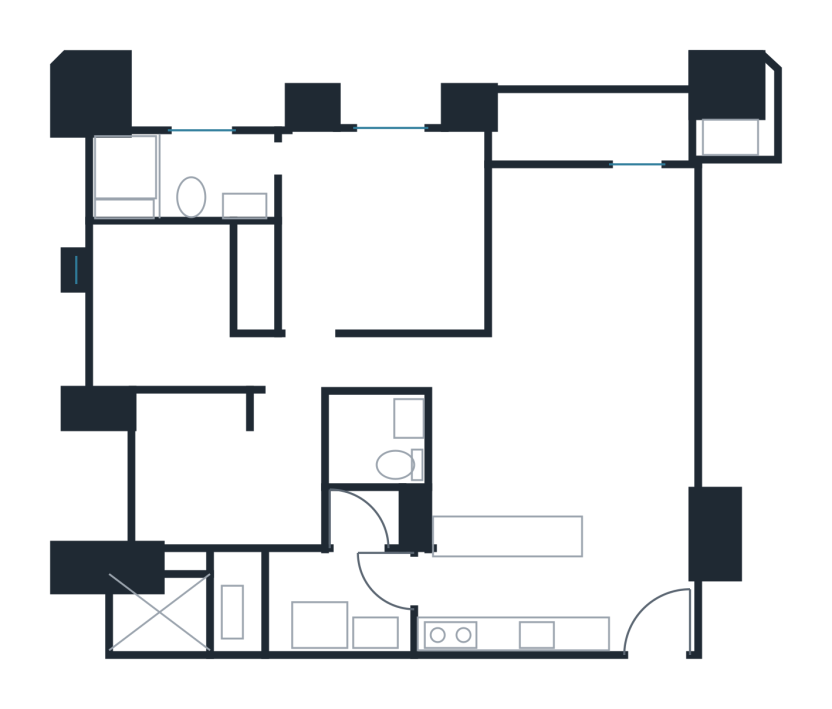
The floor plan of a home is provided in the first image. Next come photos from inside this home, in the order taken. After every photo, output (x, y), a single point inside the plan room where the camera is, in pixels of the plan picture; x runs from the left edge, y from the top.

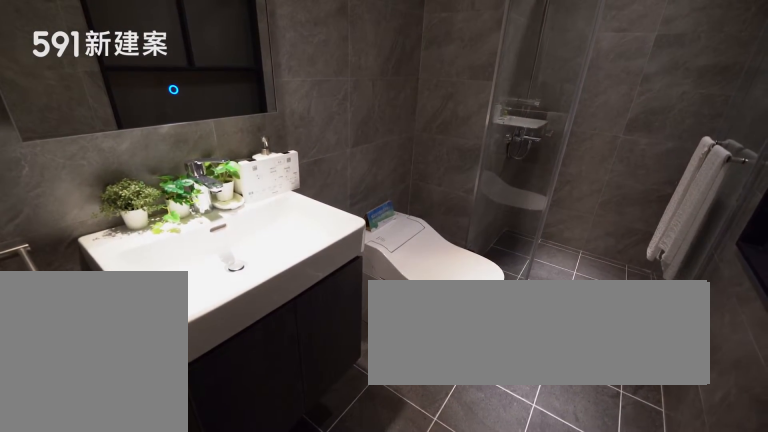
(183, 180)
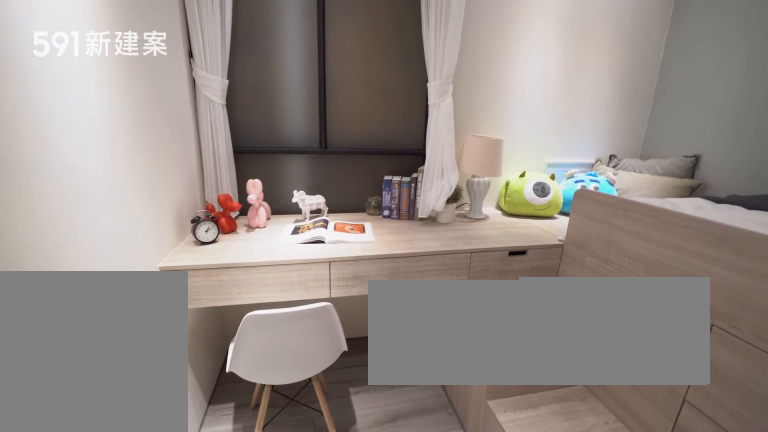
(183, 305)
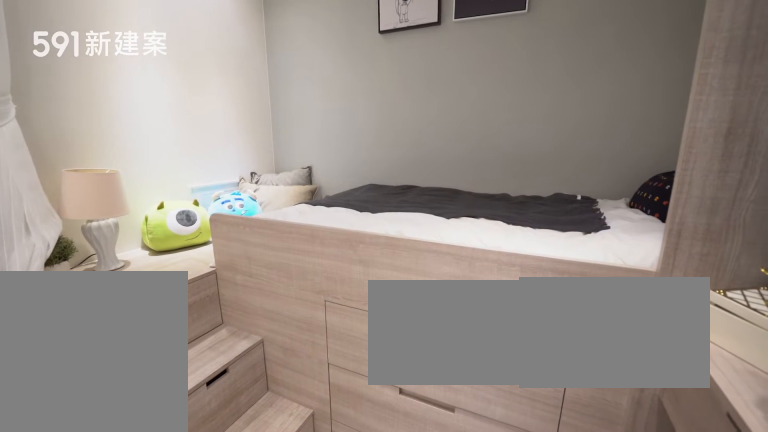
(183, 305)
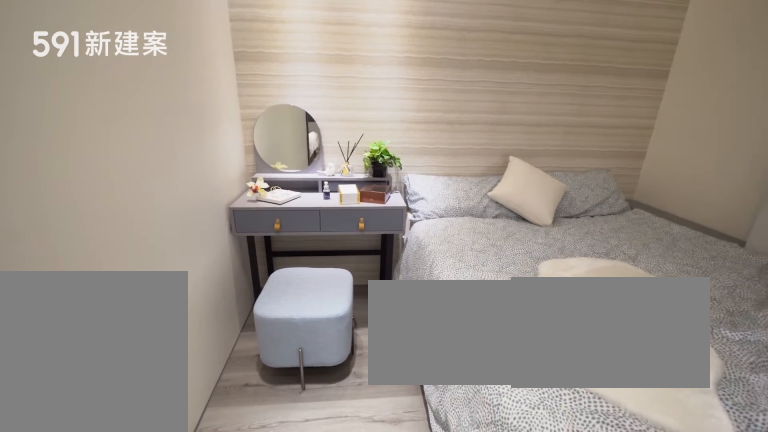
(227, 469)
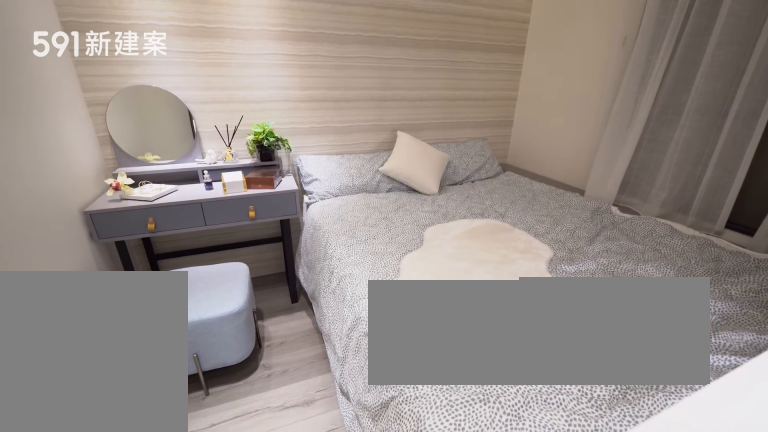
(227, 469)
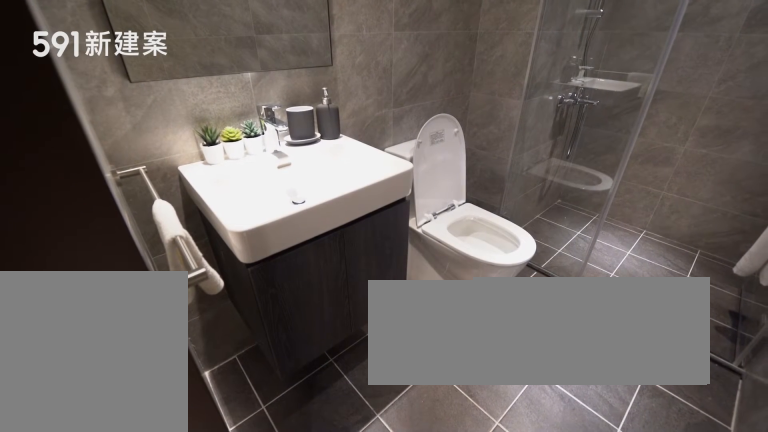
(378, 474)
